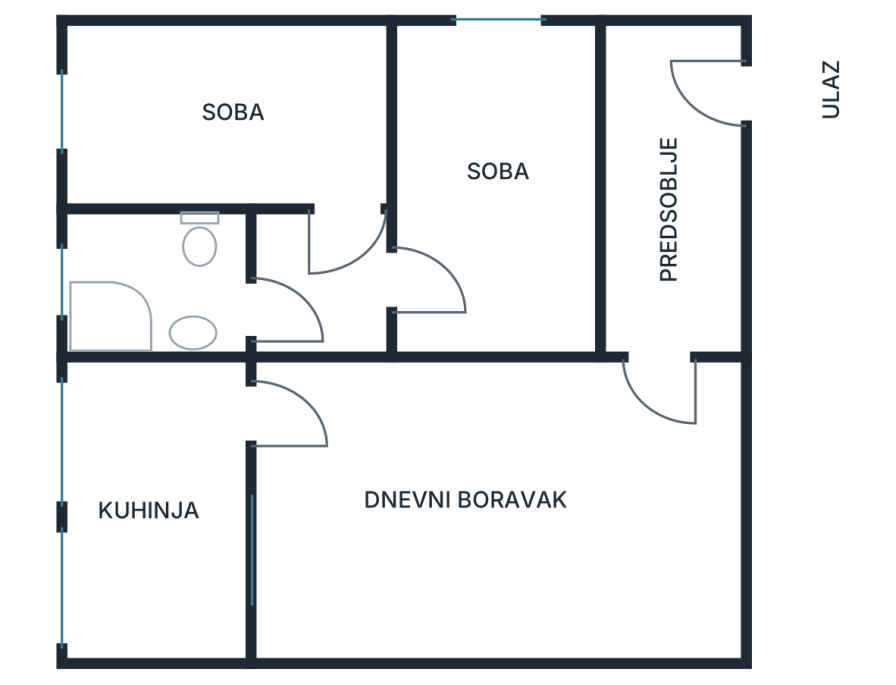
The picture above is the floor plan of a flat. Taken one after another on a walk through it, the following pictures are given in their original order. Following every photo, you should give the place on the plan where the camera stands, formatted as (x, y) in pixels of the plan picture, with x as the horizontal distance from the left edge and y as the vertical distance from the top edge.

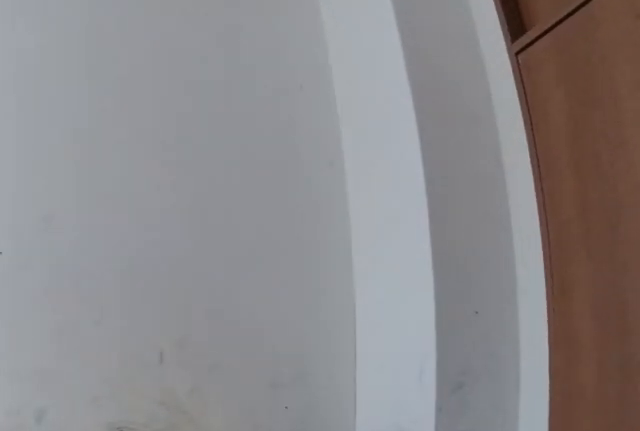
(404, 268)
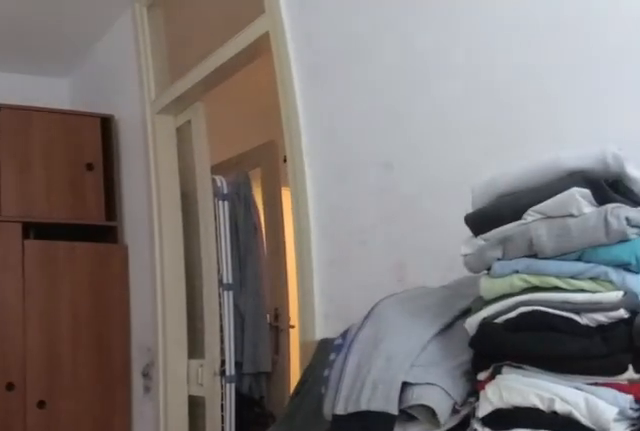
(473, 64)
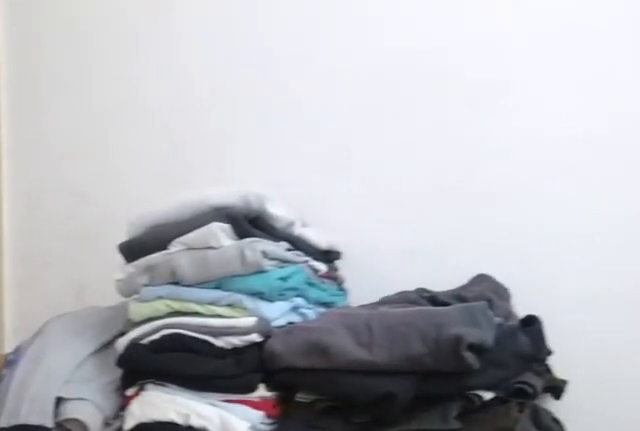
(498, 62)
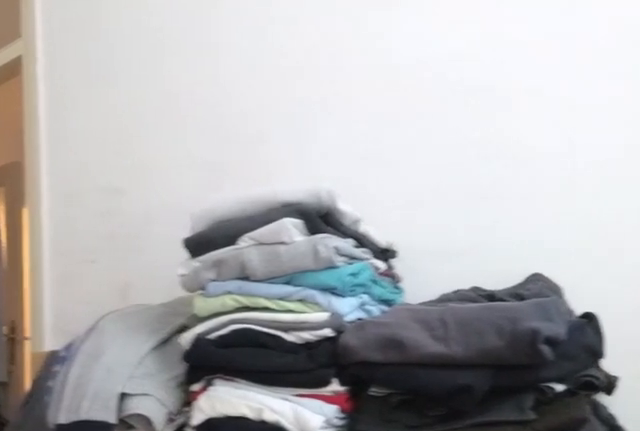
(498, 62)
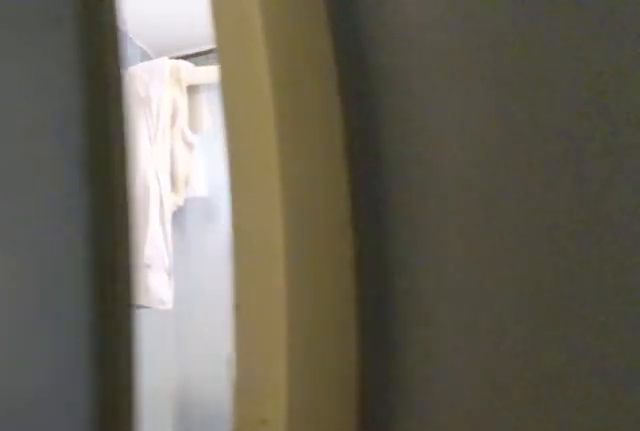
(298, 270)
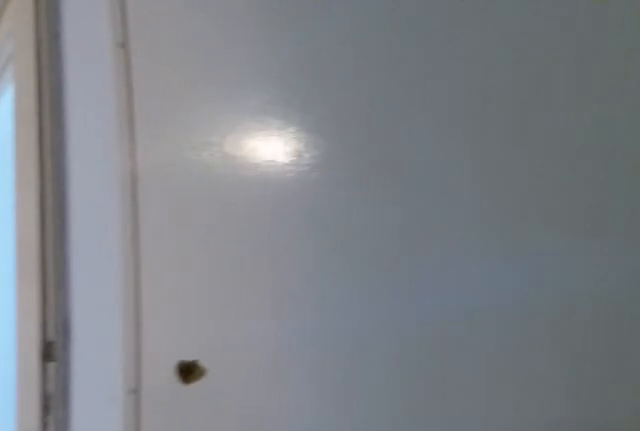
(313, 259)
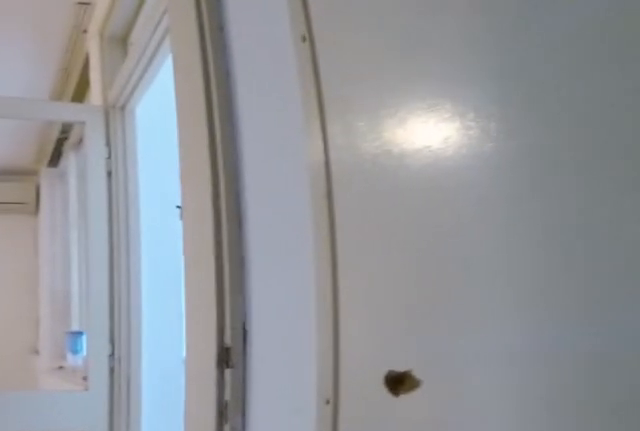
(320, 258)
